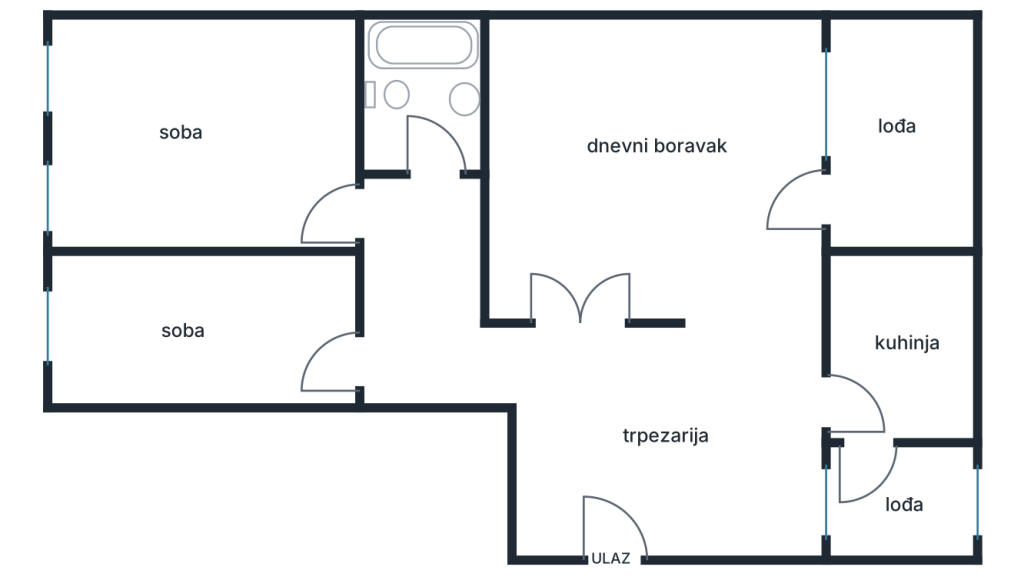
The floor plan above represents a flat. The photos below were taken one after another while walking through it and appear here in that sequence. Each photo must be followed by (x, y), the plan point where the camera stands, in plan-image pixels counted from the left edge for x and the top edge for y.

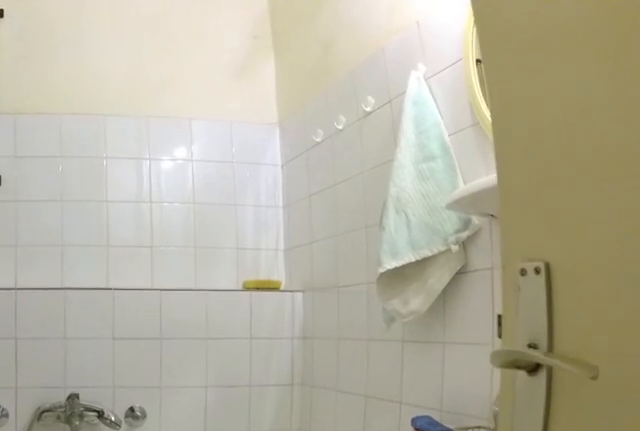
(419, 168)
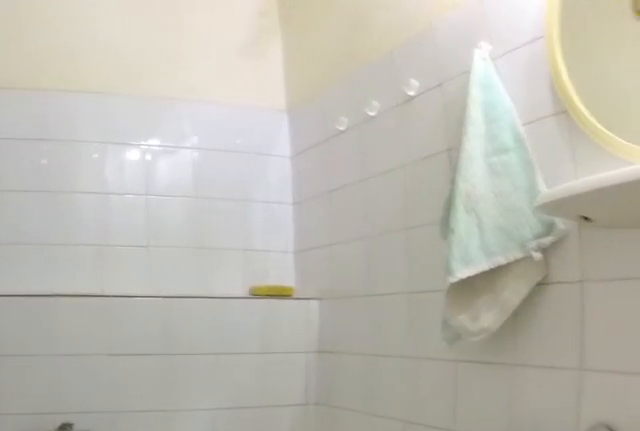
(416, 152)
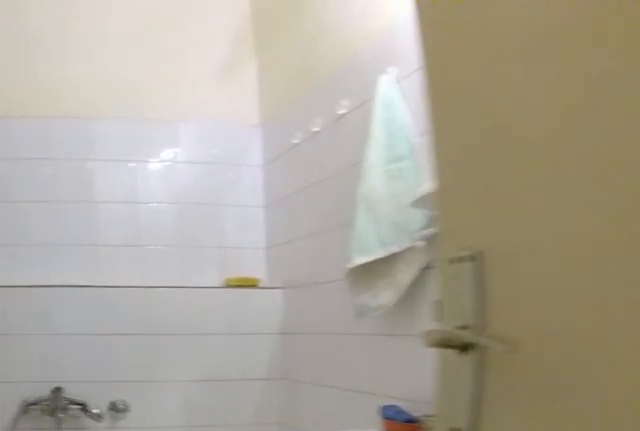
(421, 177)
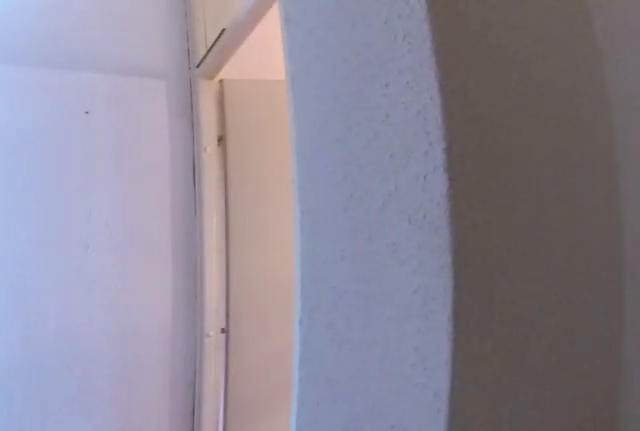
(421, 194)
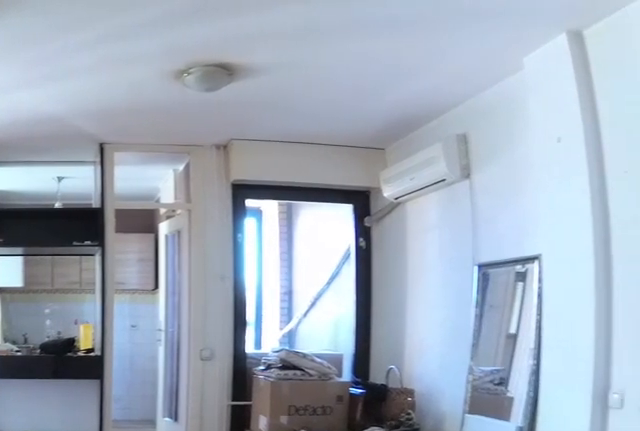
(515, 366)
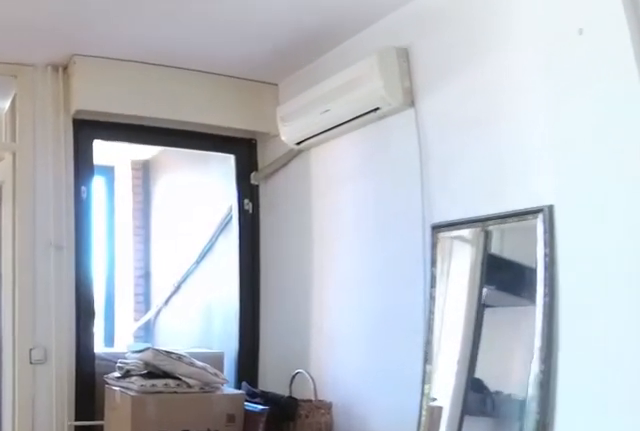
(619, 376)
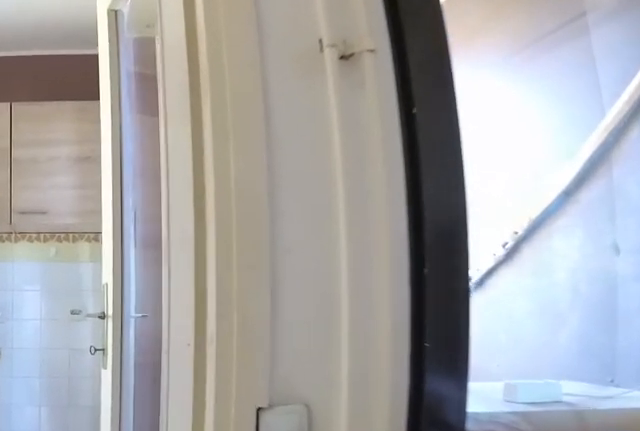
(730, 386)
